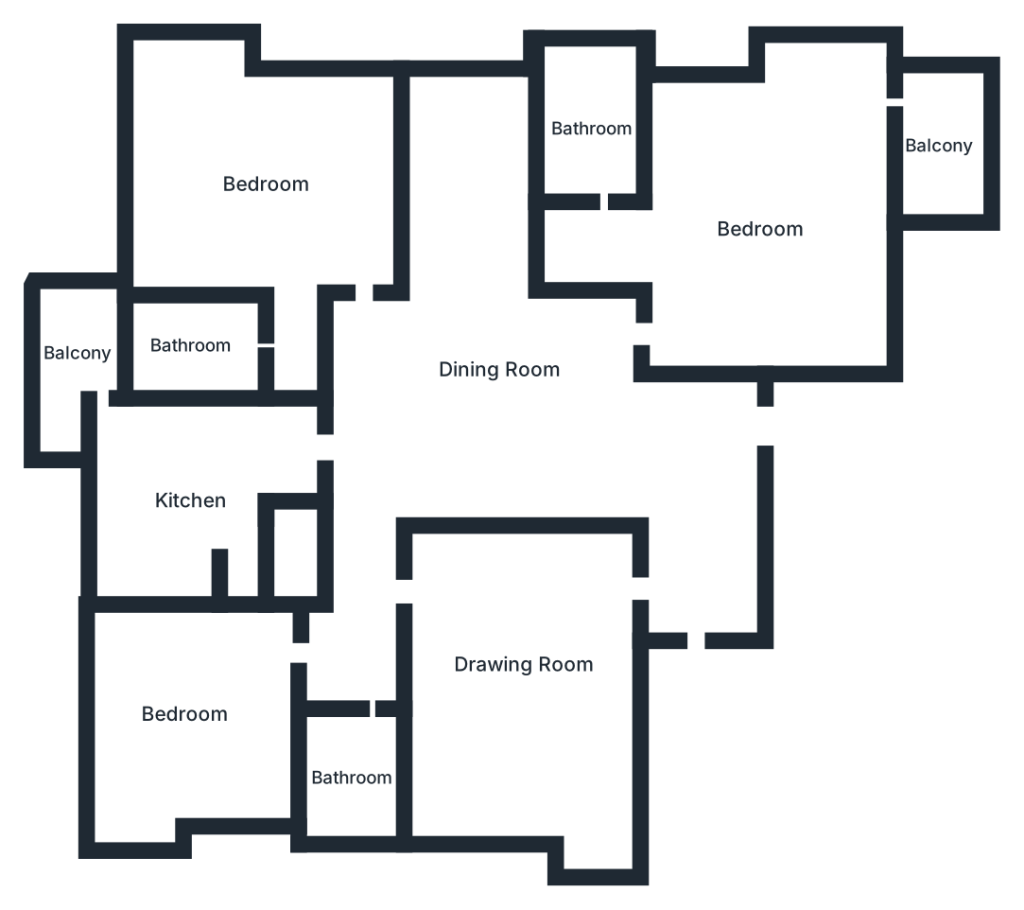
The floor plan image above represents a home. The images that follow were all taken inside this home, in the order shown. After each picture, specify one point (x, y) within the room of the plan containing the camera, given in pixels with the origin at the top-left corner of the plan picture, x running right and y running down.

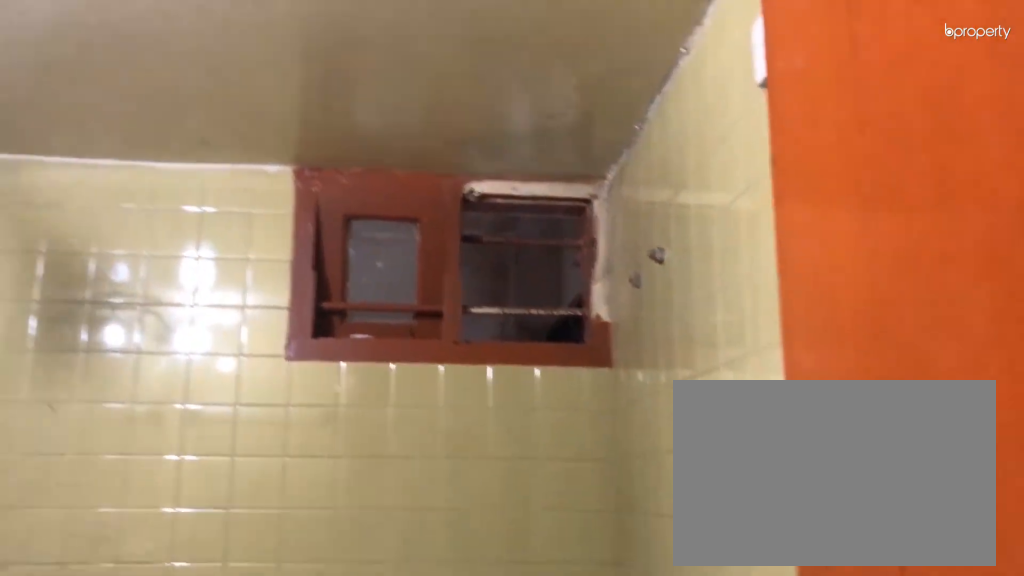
(191, 346)
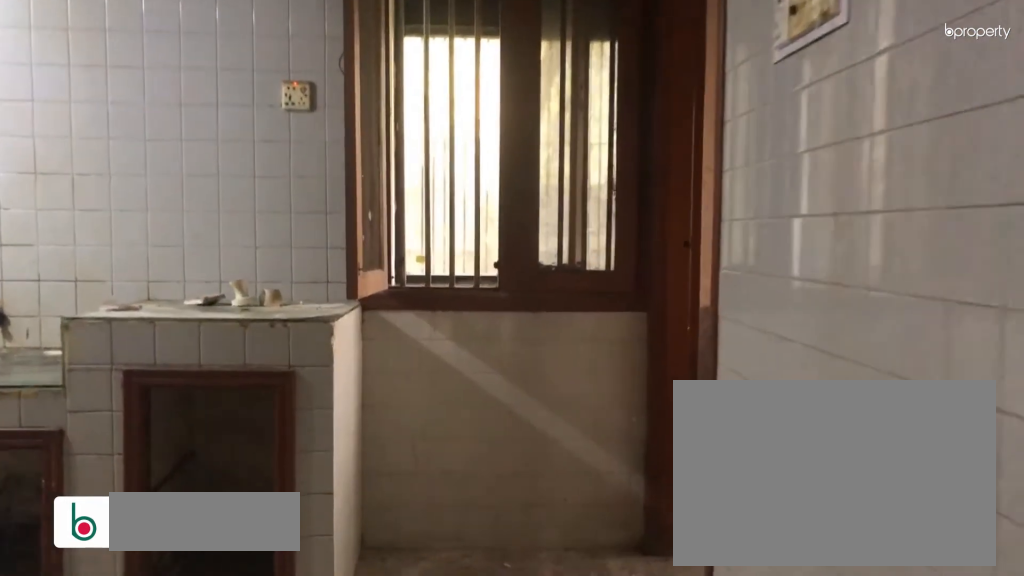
(184, 512)
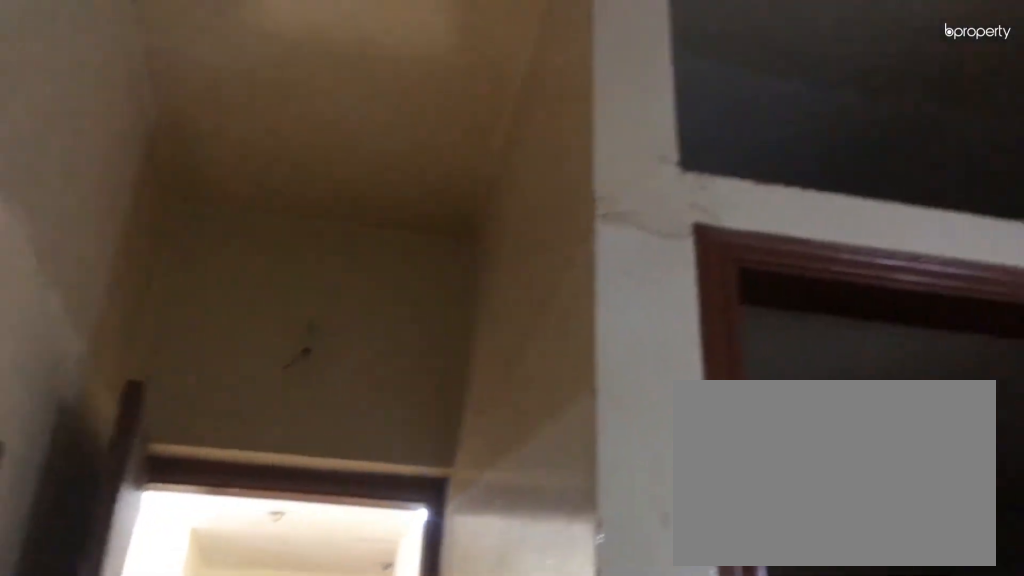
(184, 512)
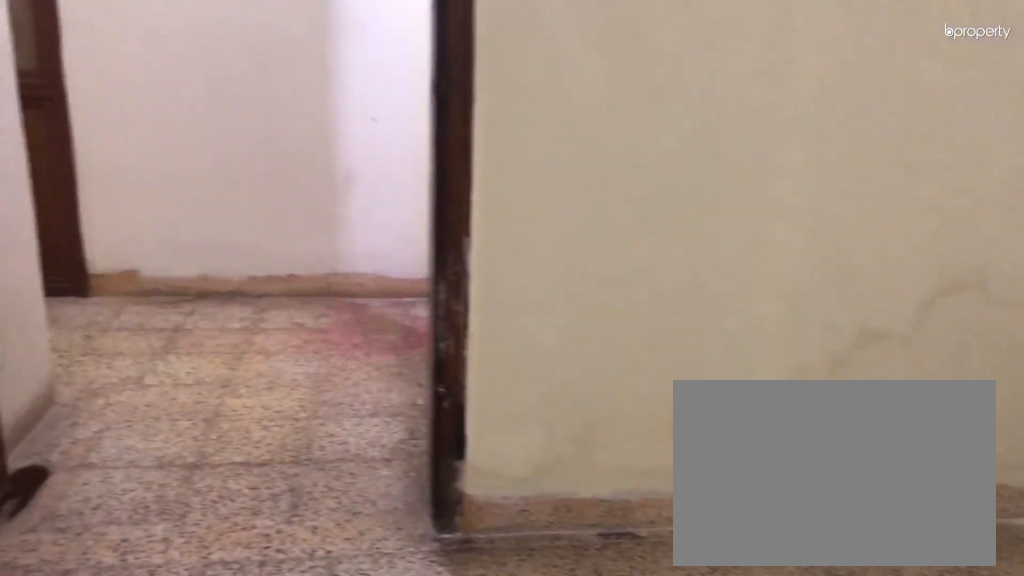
(191, 712)
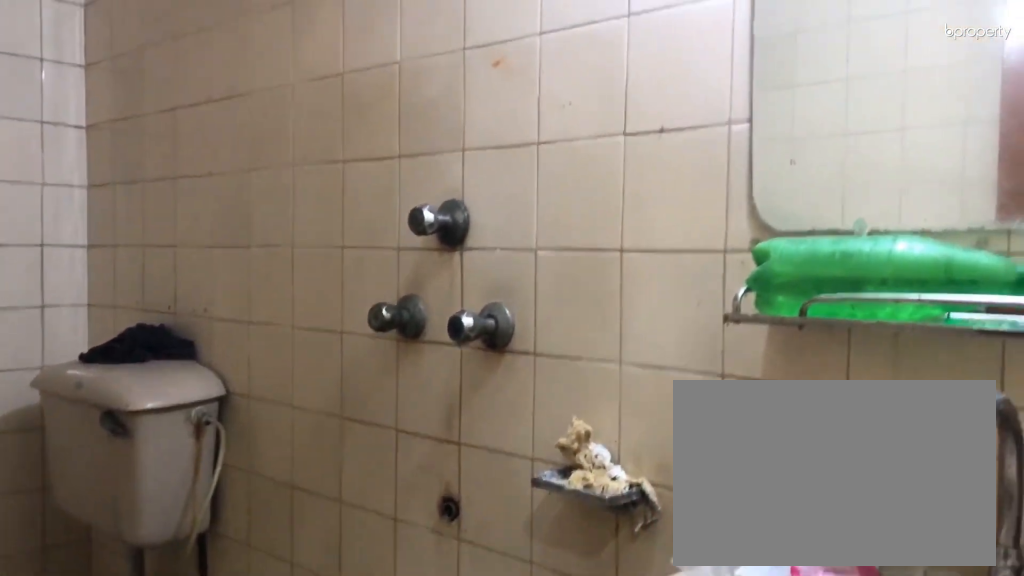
(351, 779)
